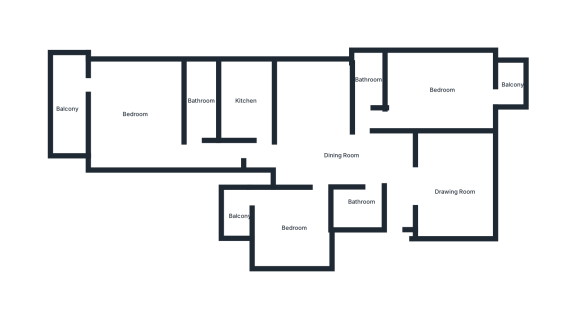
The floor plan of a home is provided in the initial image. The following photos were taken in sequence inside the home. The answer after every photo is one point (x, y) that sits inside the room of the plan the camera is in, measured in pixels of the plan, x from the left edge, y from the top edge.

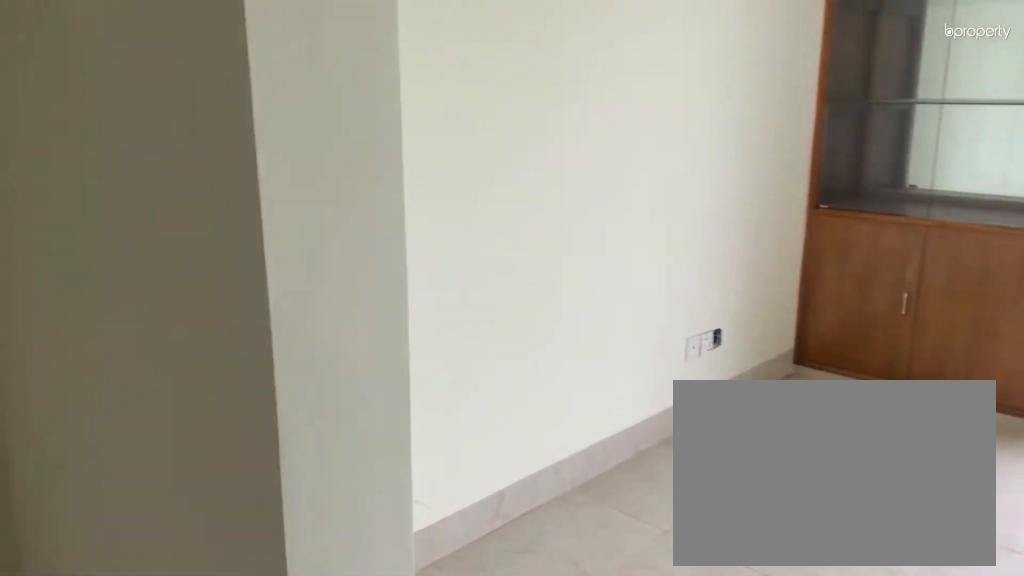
(441, 190)
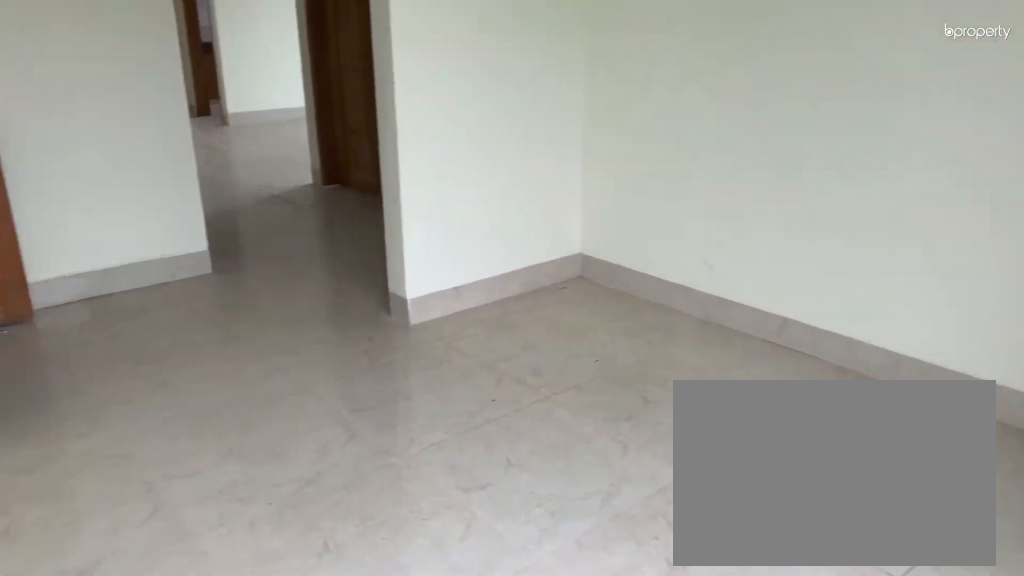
(454, 190)
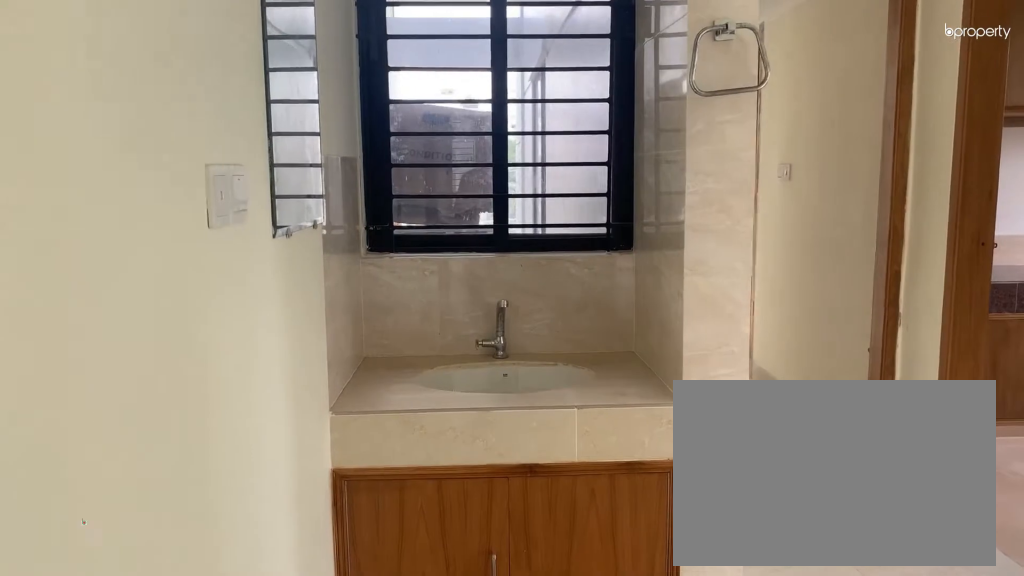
(343, 155)
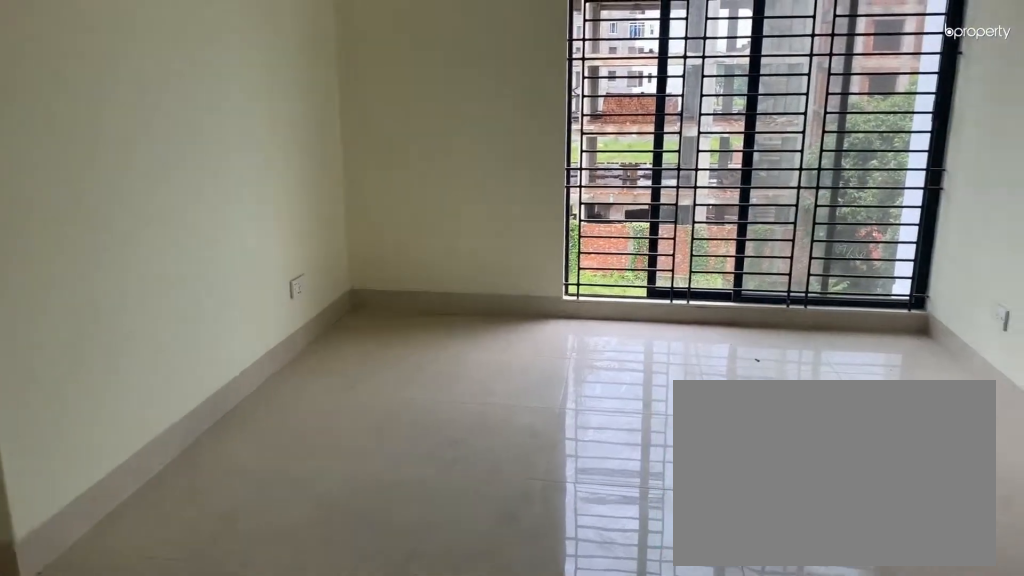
(343, 155)
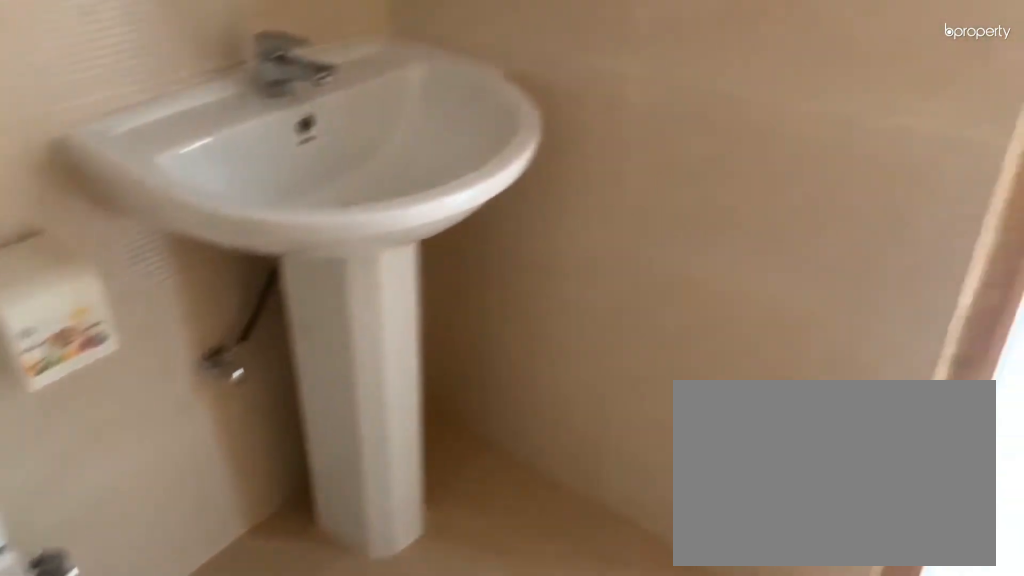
(360, 204)
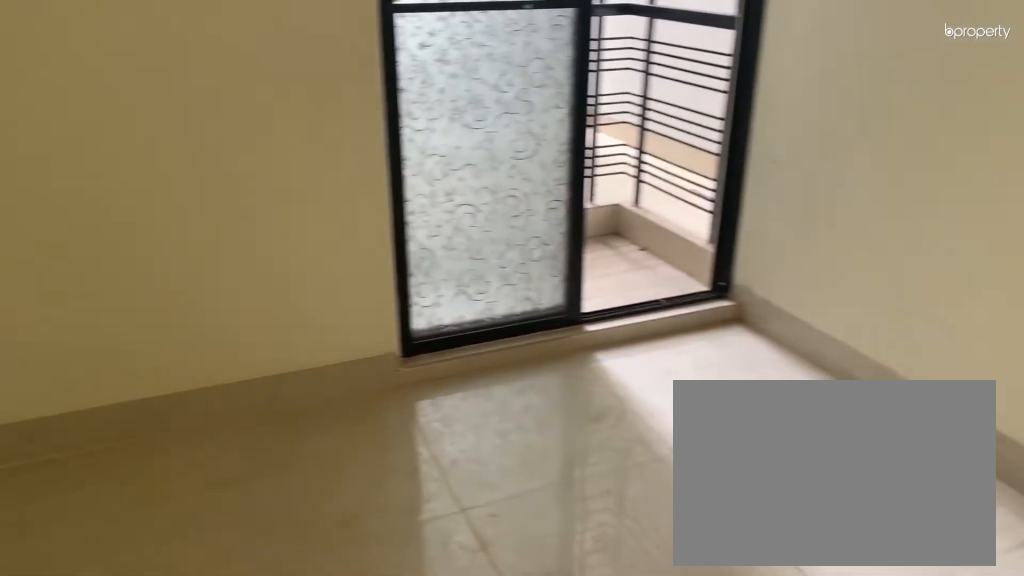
(294, 225)
